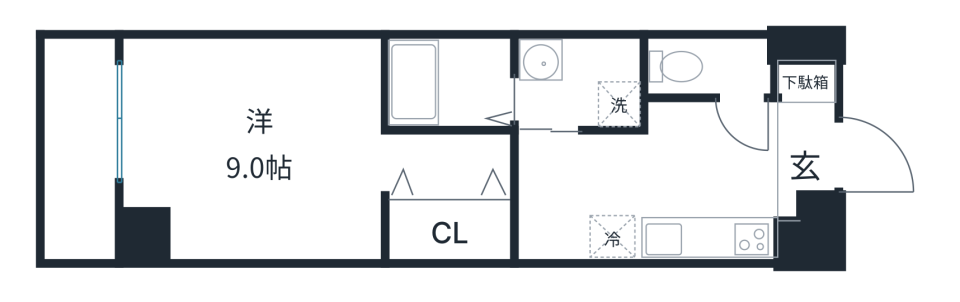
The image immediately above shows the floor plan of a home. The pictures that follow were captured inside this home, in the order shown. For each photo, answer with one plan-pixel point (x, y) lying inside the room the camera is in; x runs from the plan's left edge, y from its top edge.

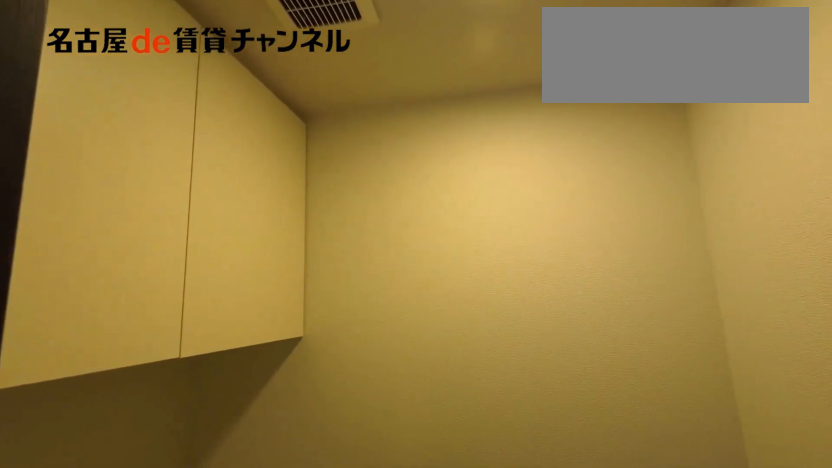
(709, 67)
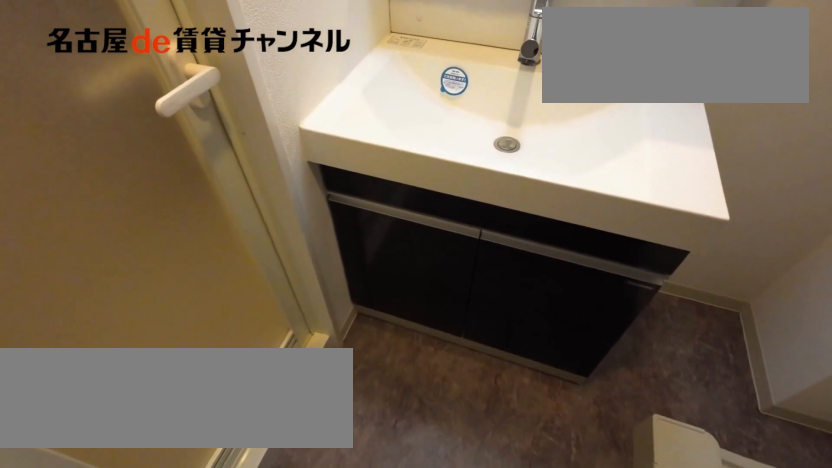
(581, 82)
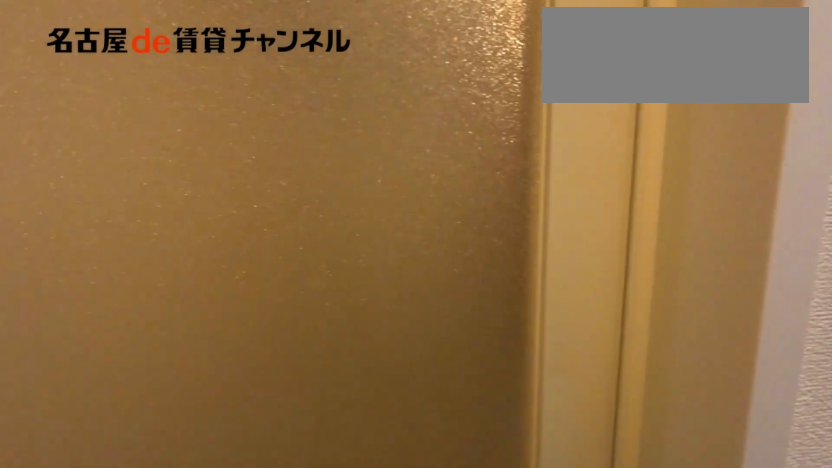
(449, 82)
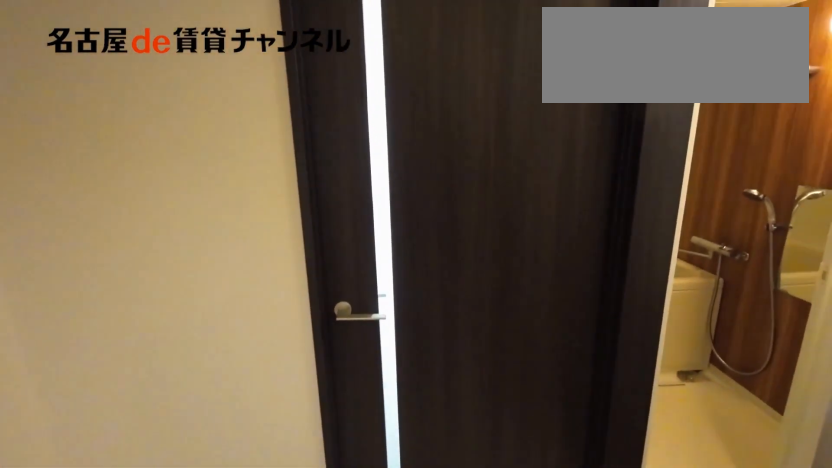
(686, 236)
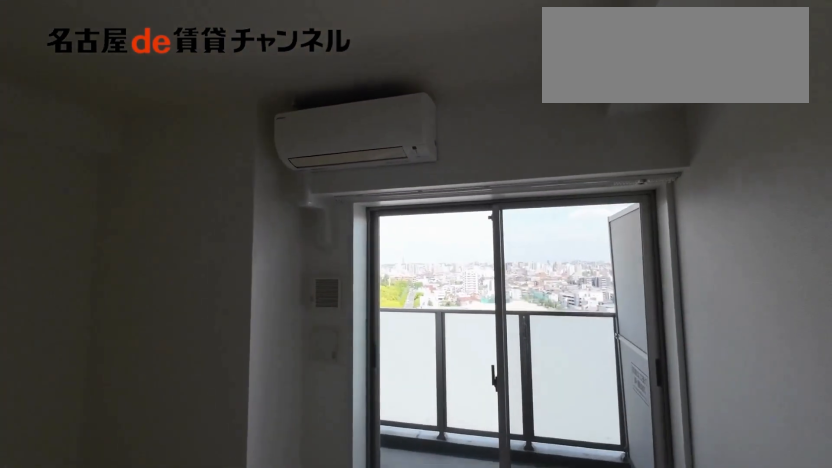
(248, 149)
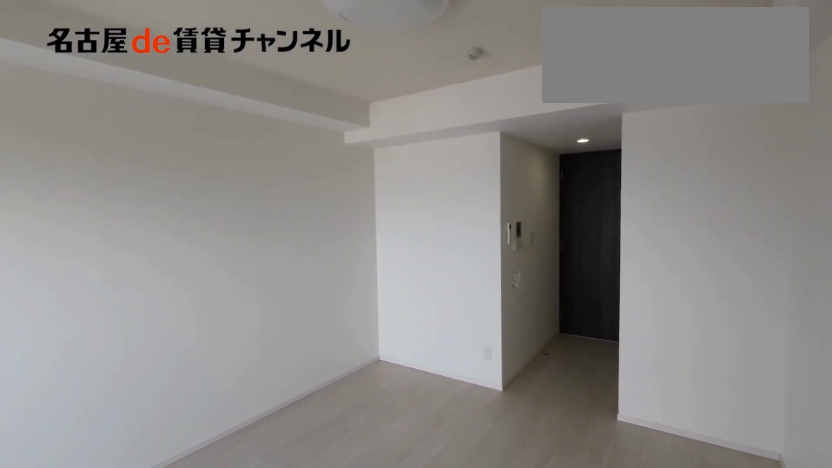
(248, 149)
